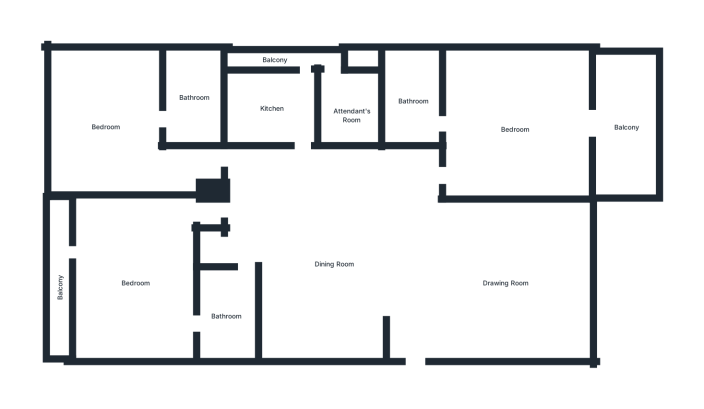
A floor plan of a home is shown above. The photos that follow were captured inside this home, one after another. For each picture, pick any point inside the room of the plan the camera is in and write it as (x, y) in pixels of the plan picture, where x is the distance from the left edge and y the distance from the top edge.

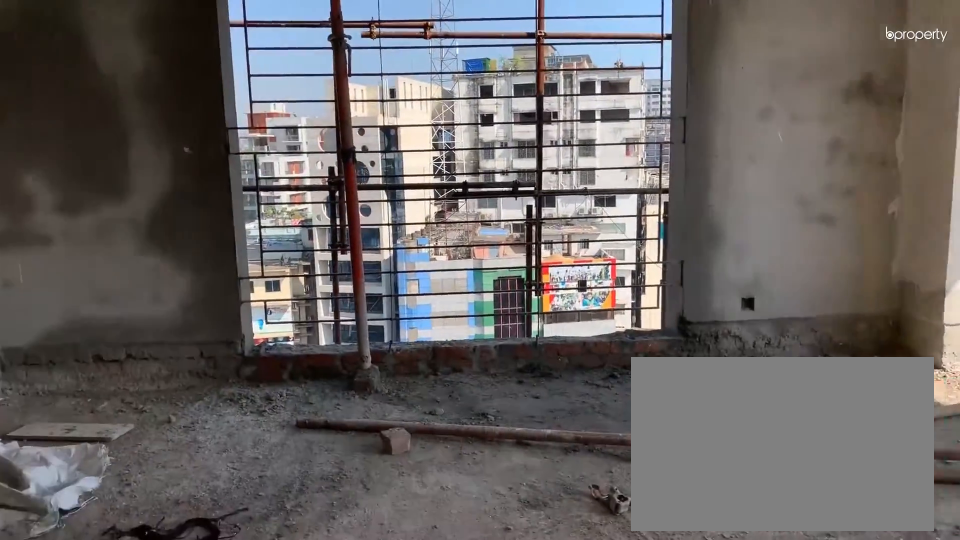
(512, 126)
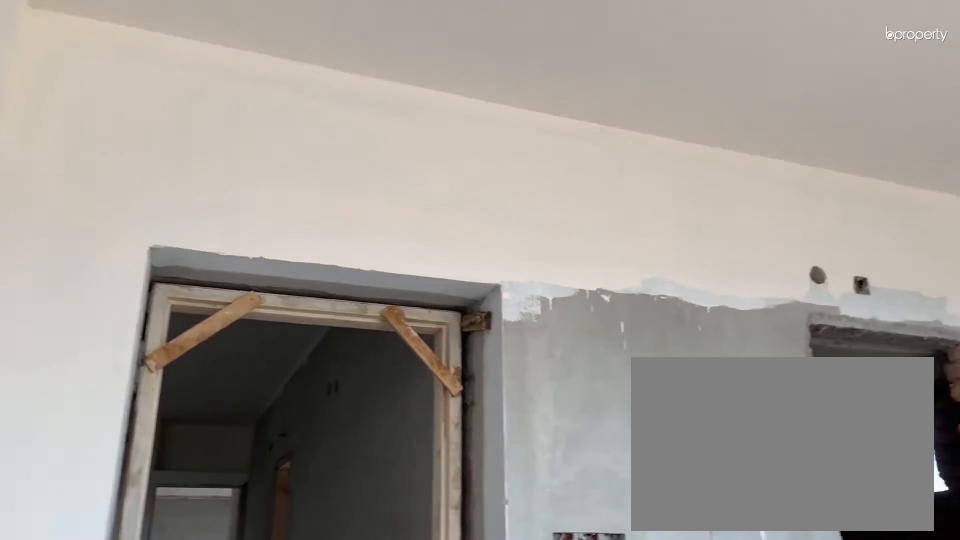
(512, 126)
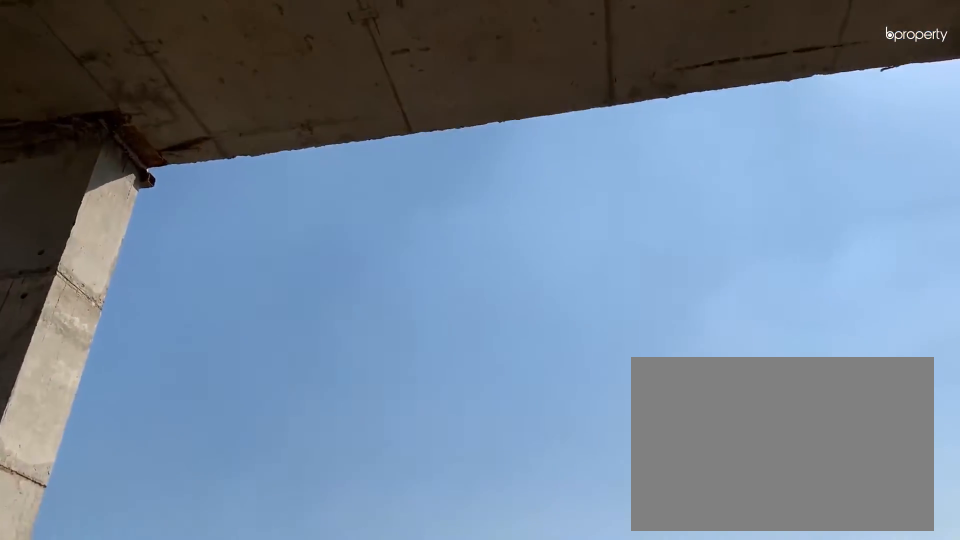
(626, 126)
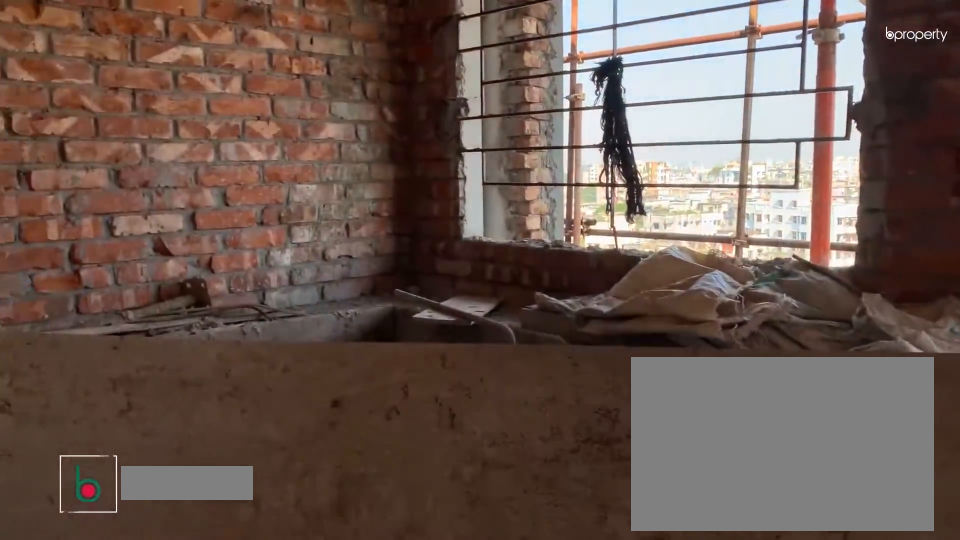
(278, 108)
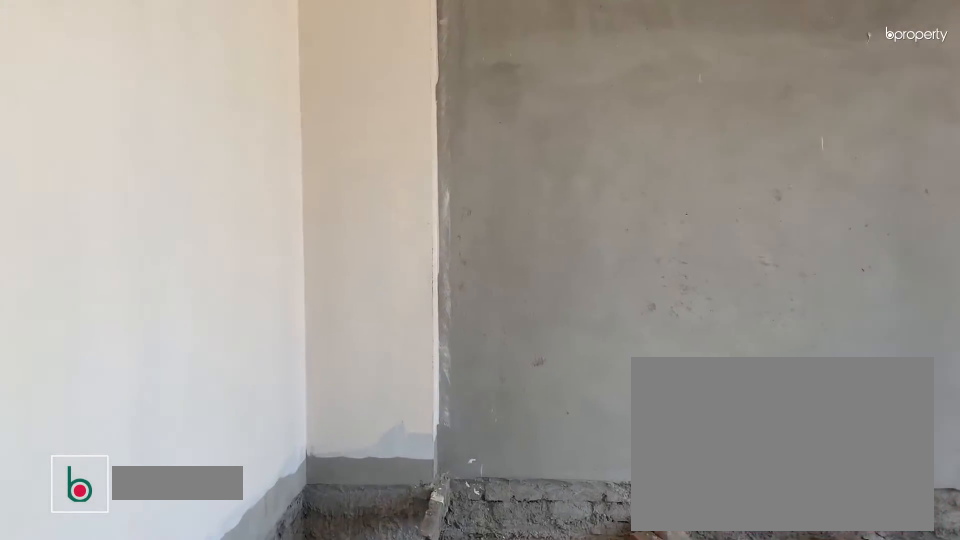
(105, 128)
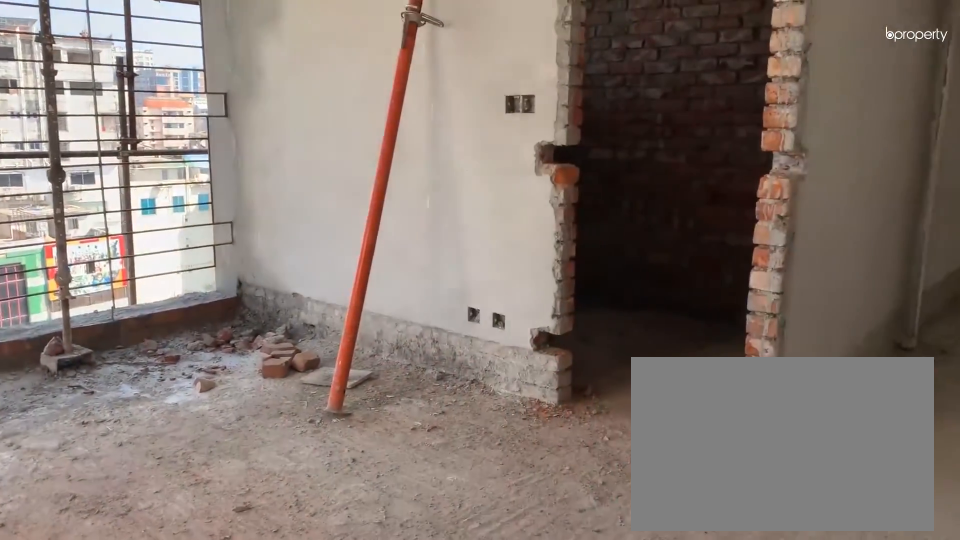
(105, 129)
